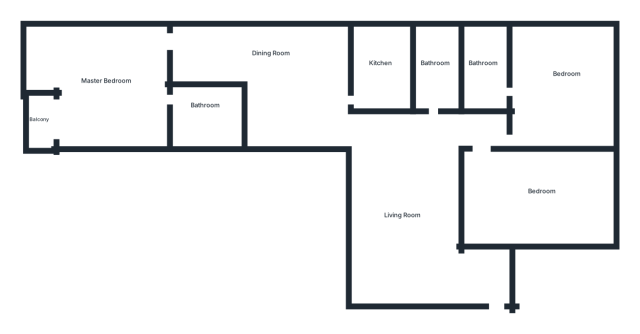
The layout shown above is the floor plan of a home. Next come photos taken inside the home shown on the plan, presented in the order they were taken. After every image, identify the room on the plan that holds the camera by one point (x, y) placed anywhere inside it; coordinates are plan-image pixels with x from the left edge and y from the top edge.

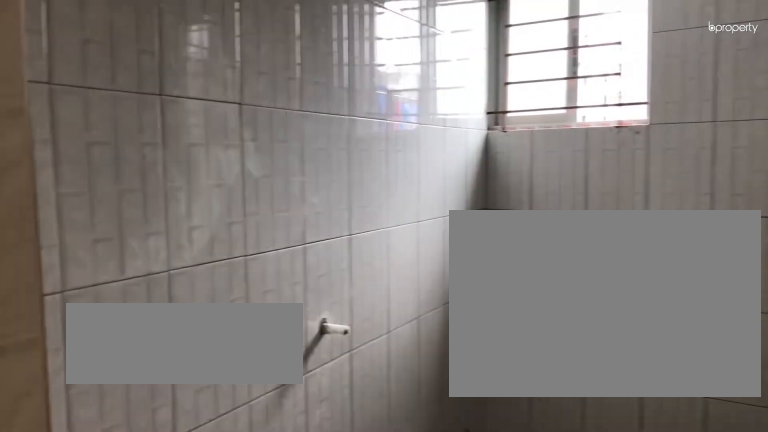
(442, 68)
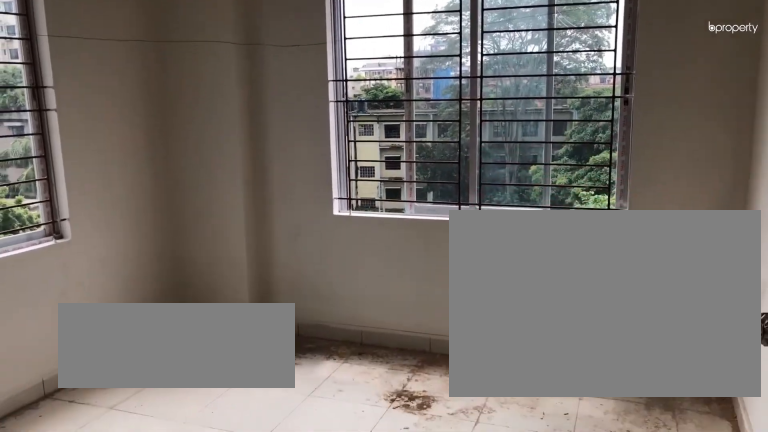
(569, 75)
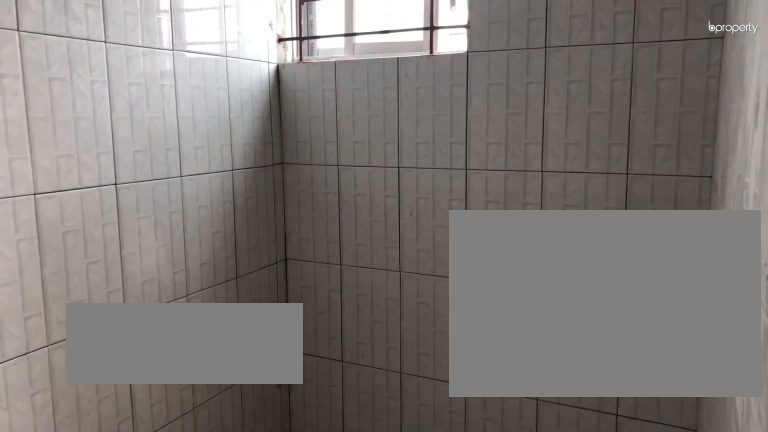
(480, 67)
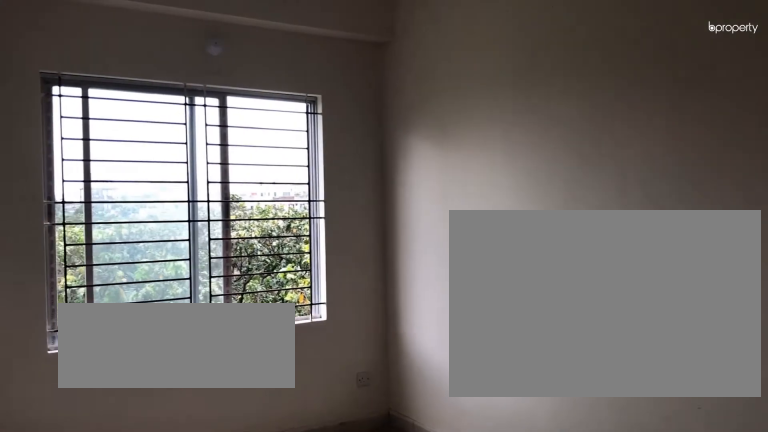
(542, 195)
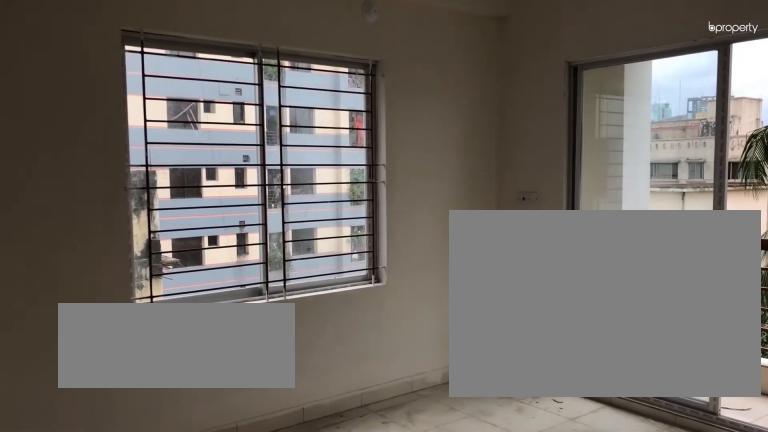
(96, 79)
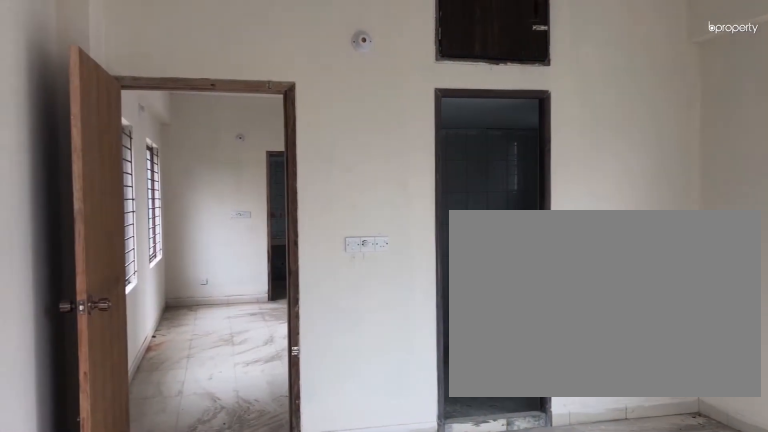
(96, 79)
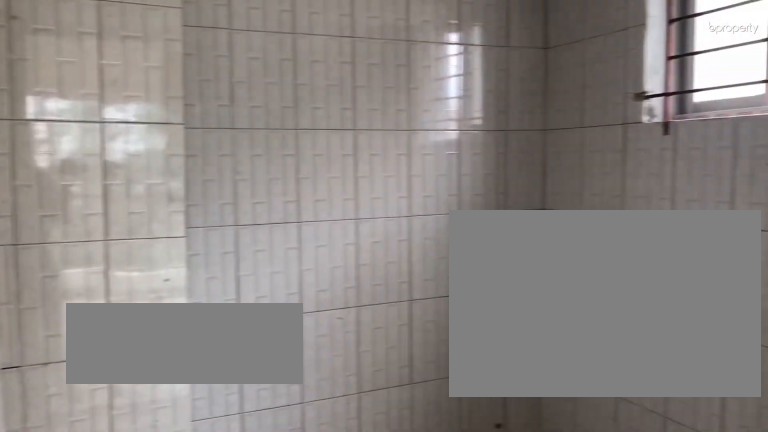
(209, 110)
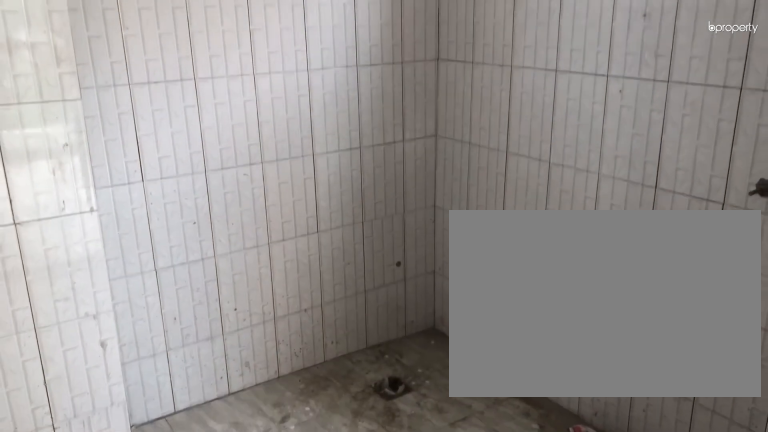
(209, 110)
